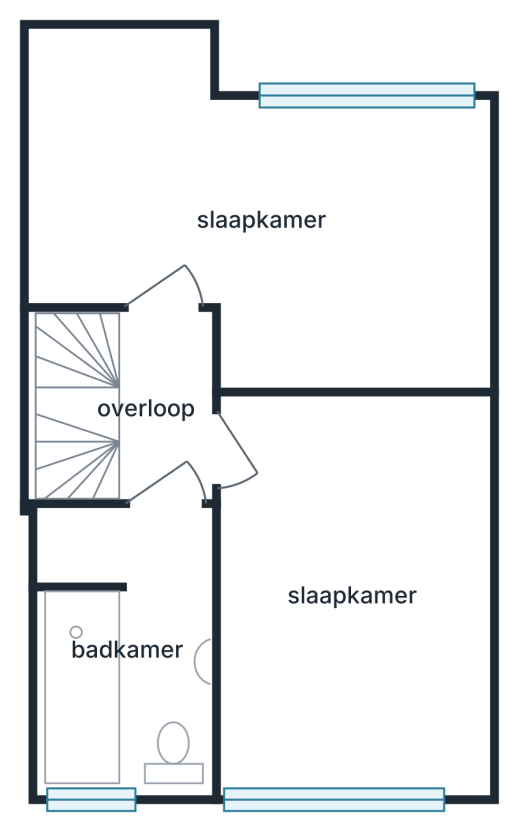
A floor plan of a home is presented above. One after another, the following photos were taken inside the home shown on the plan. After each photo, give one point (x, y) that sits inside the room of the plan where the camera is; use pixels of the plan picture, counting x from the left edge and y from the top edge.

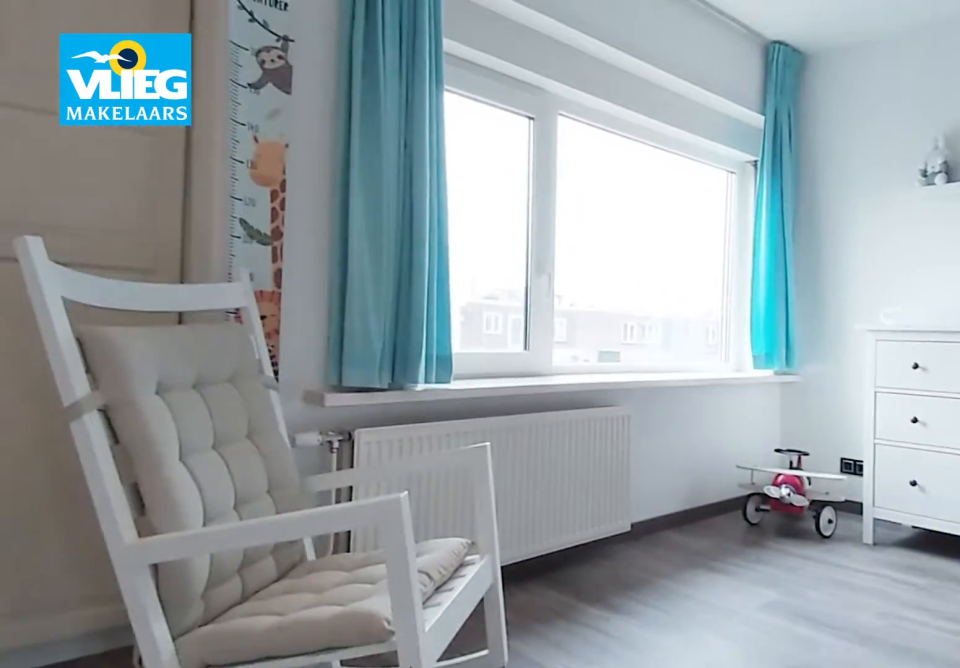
(87, 167)
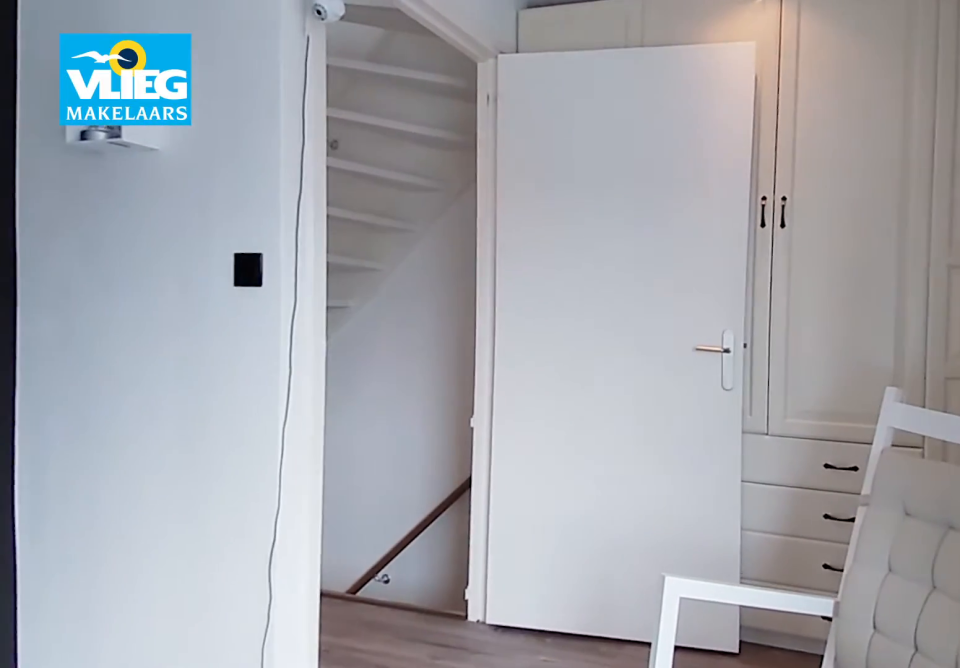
(87, 167)
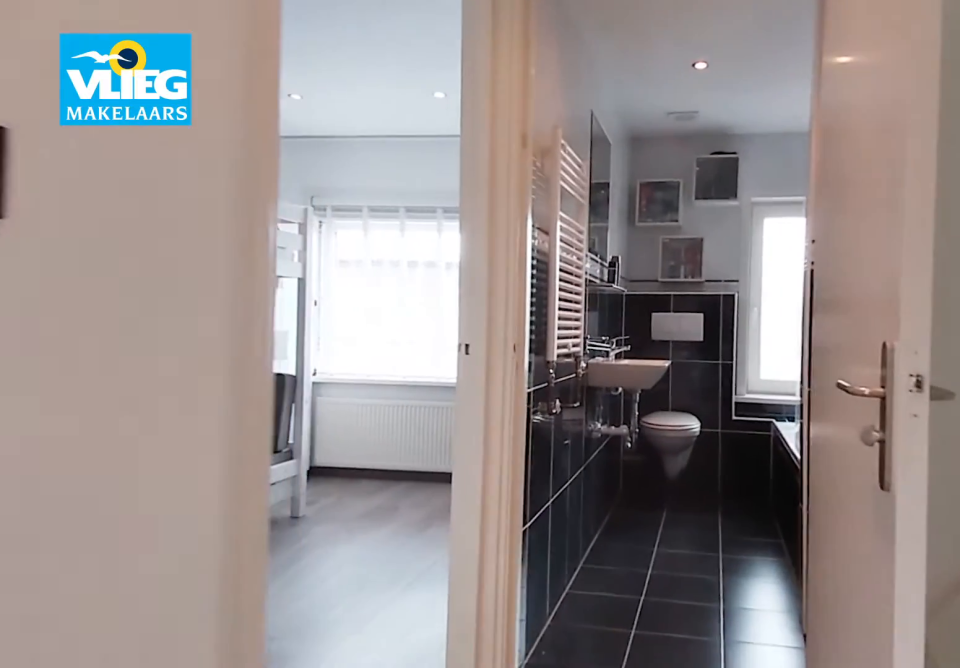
(158, 431)
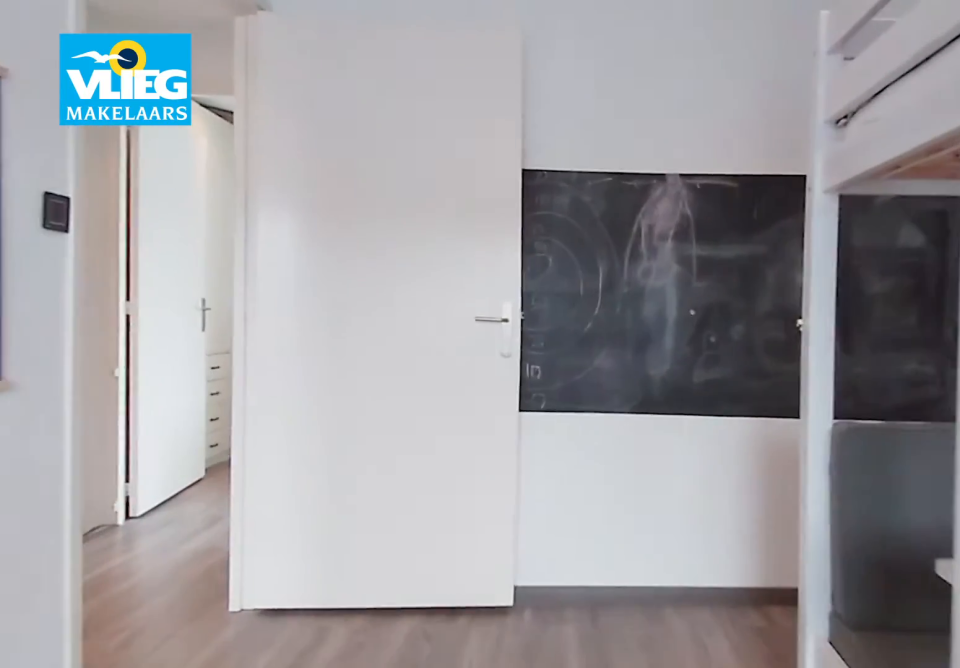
(270, 706)
